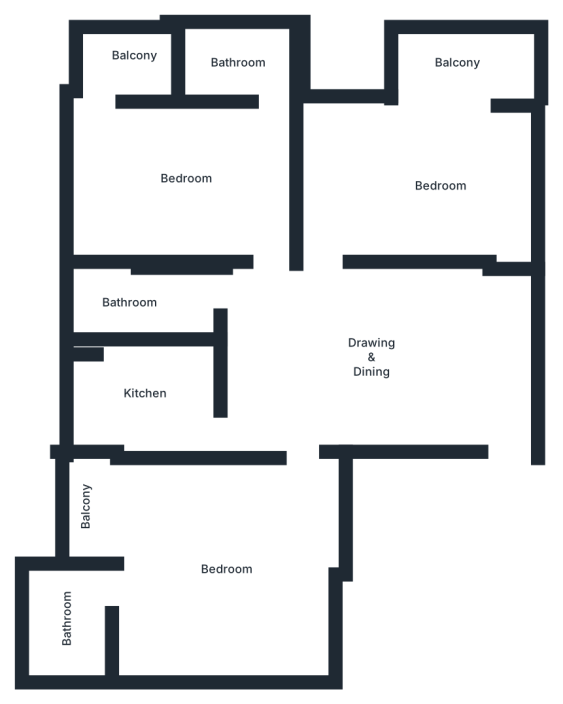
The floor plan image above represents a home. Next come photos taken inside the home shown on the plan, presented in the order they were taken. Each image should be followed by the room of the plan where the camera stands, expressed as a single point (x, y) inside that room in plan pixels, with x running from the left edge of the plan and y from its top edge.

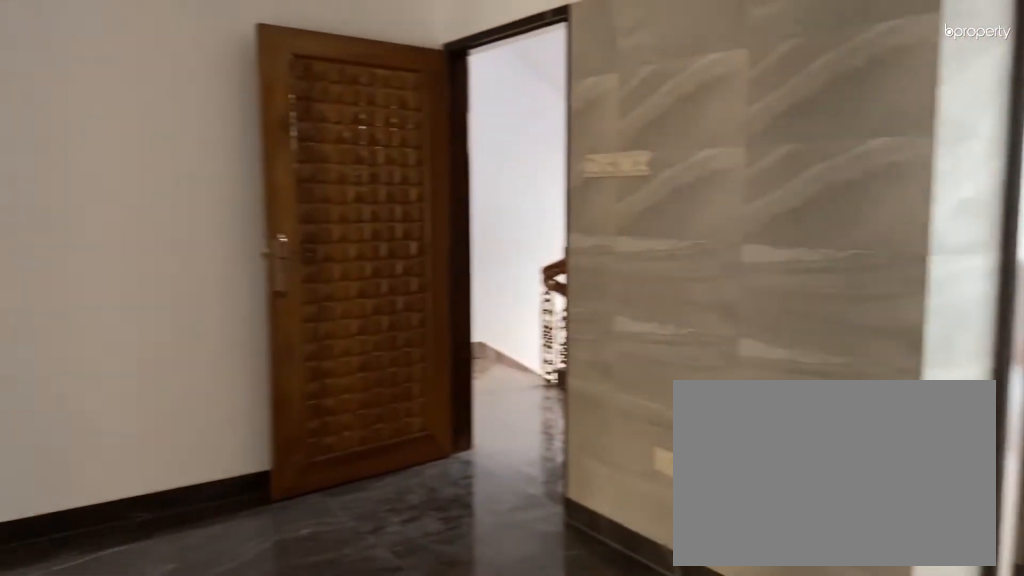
(373, 342)
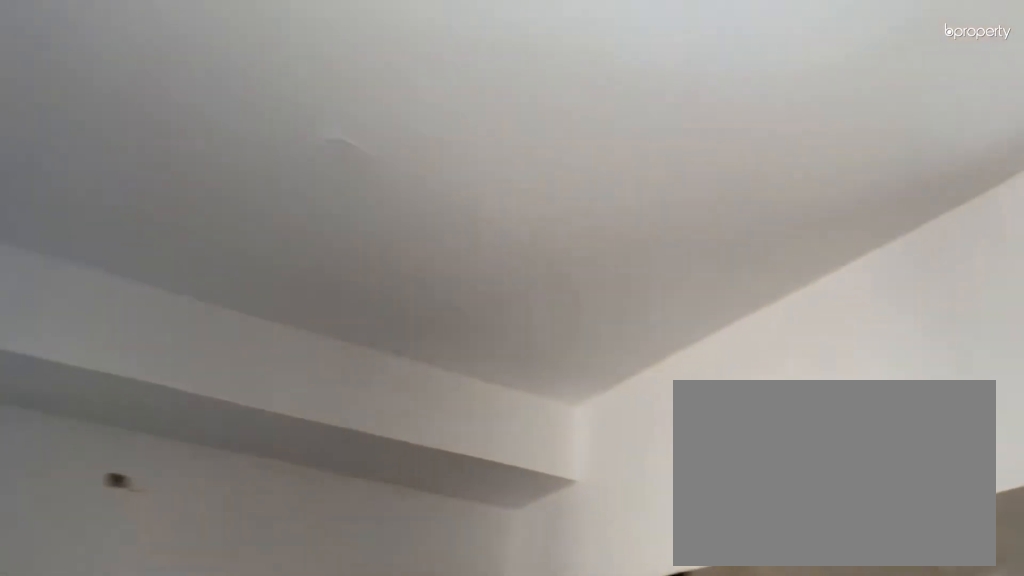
(373, 342)
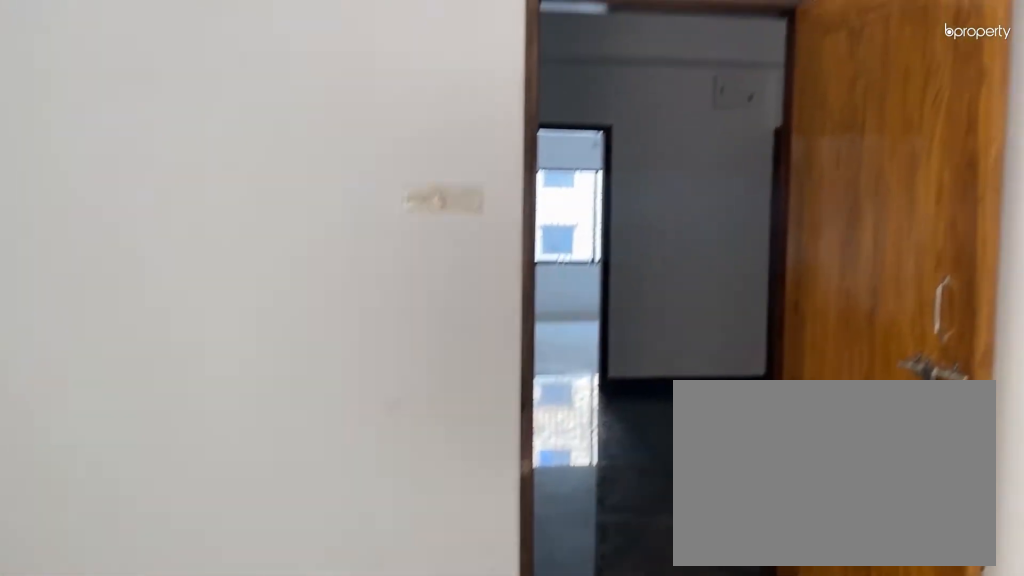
(444, 182)
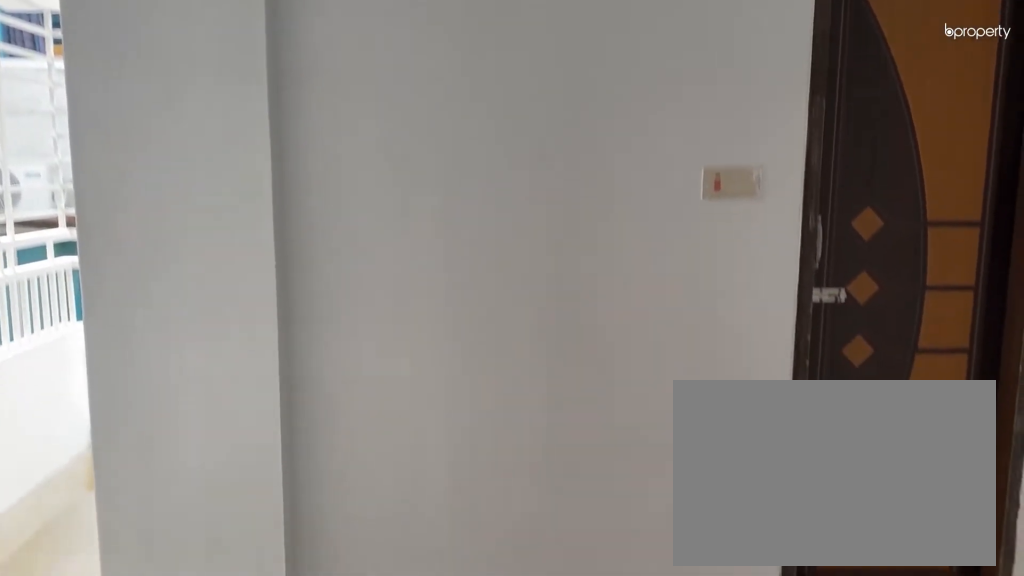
(192, 174)
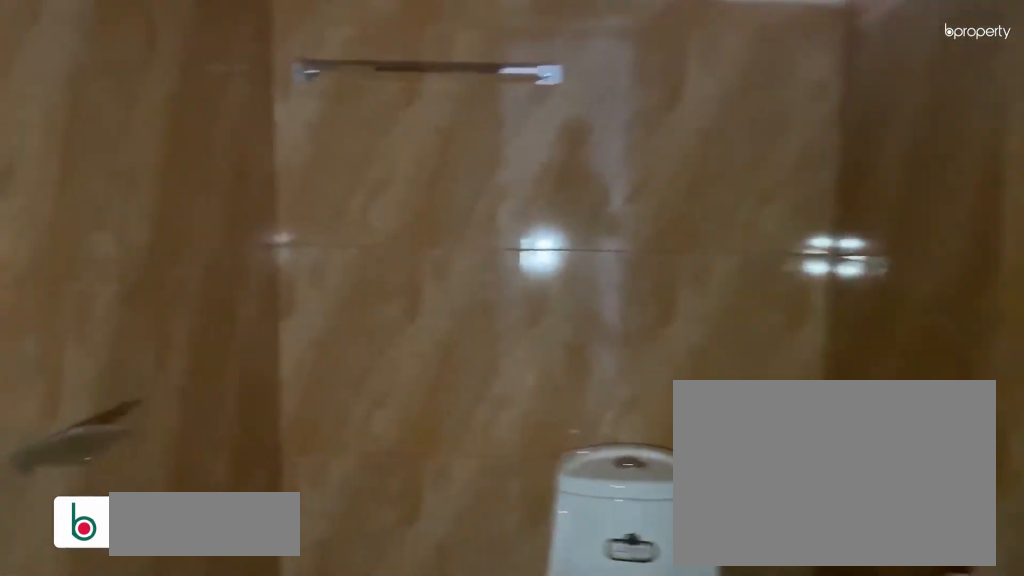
(144, 302)
